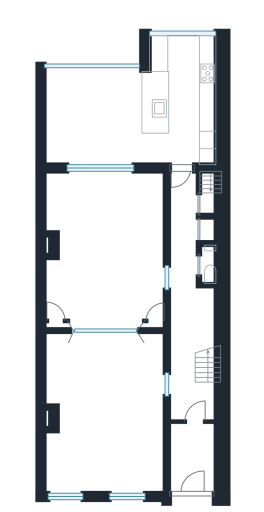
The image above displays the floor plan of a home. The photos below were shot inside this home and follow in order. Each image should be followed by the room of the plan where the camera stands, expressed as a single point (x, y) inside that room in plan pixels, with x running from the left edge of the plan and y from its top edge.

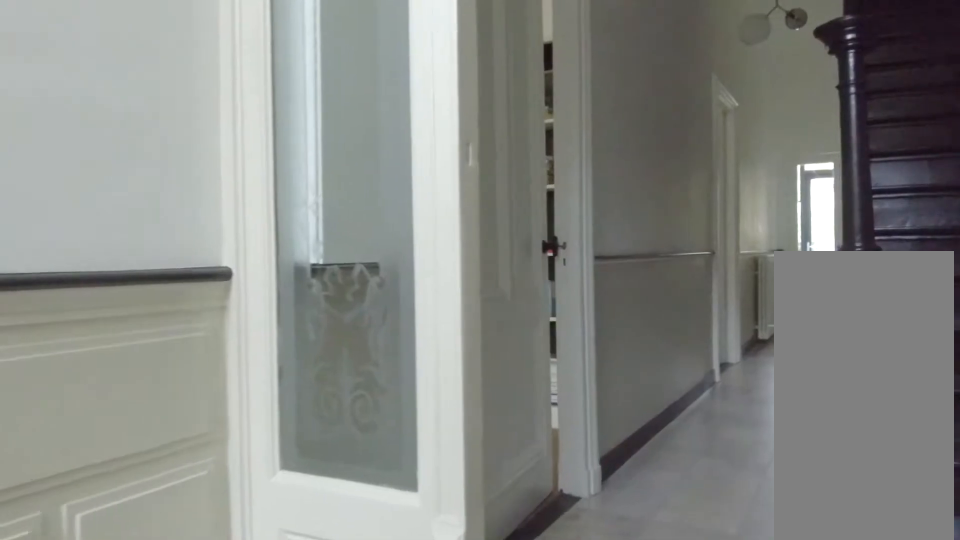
(190, 350)
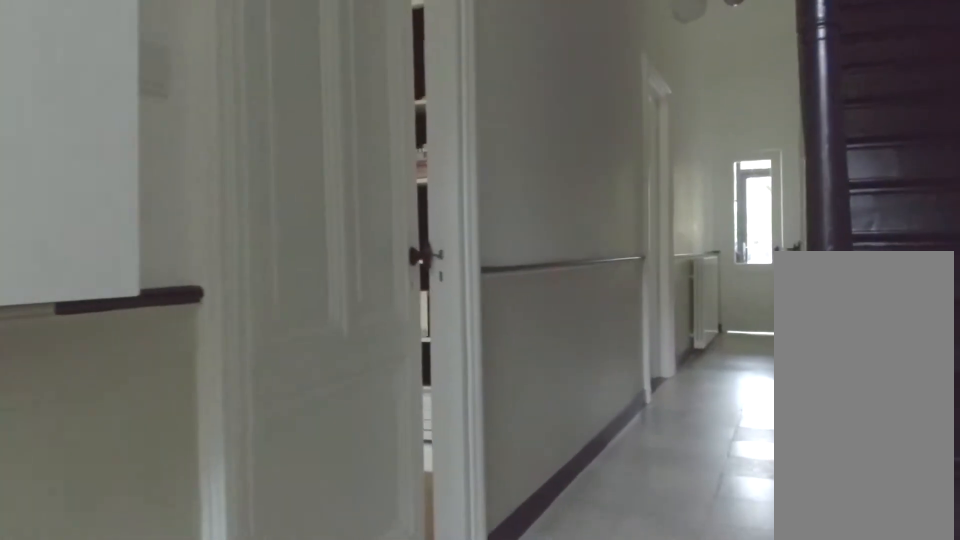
(190, 350)
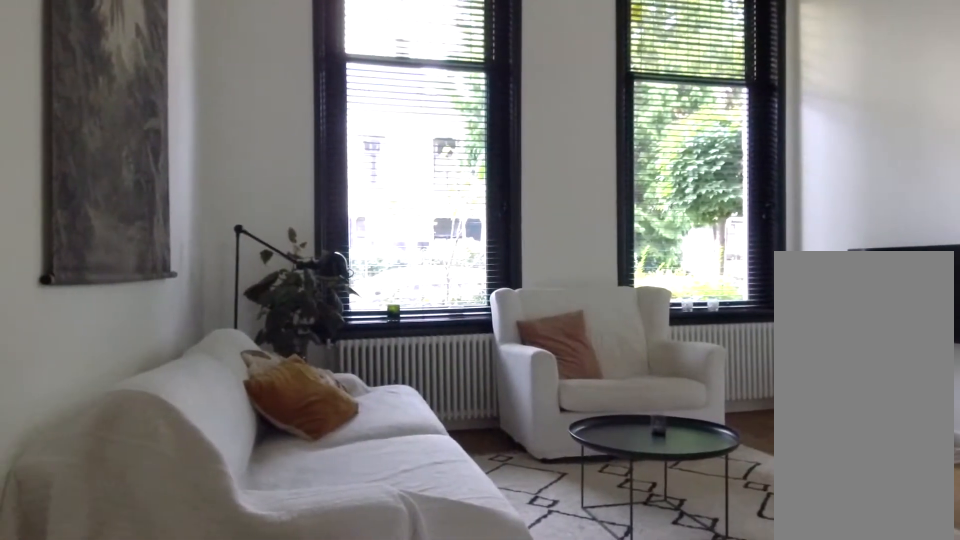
(105, 413)
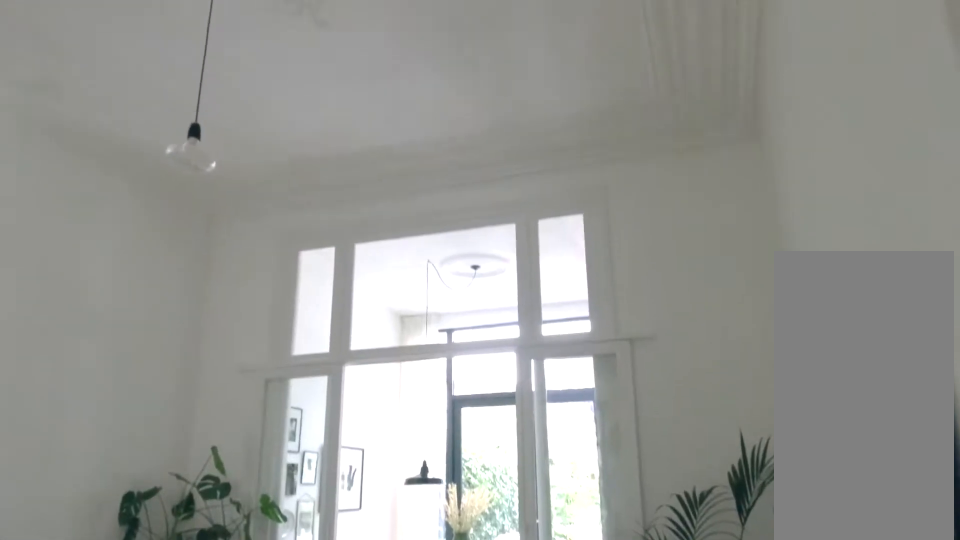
(105, 248)
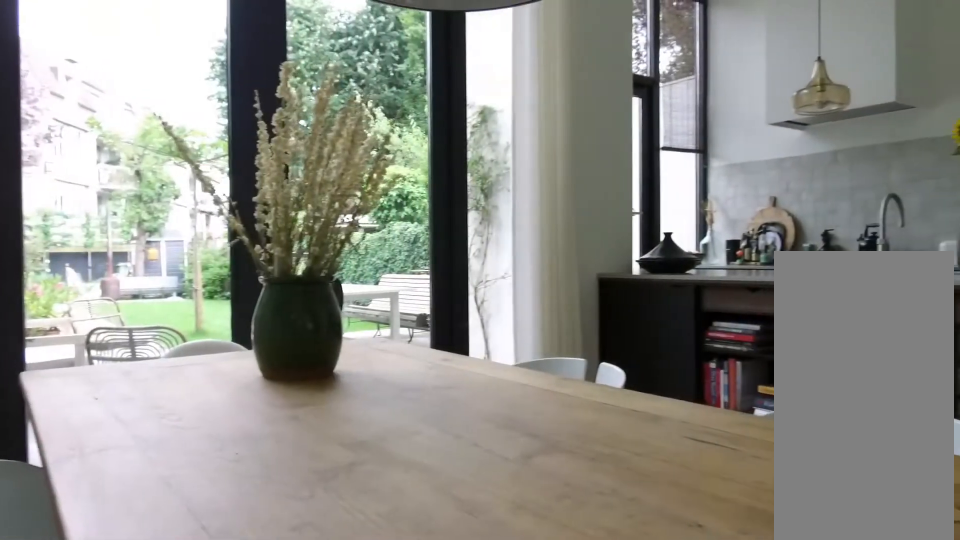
(122, 113)
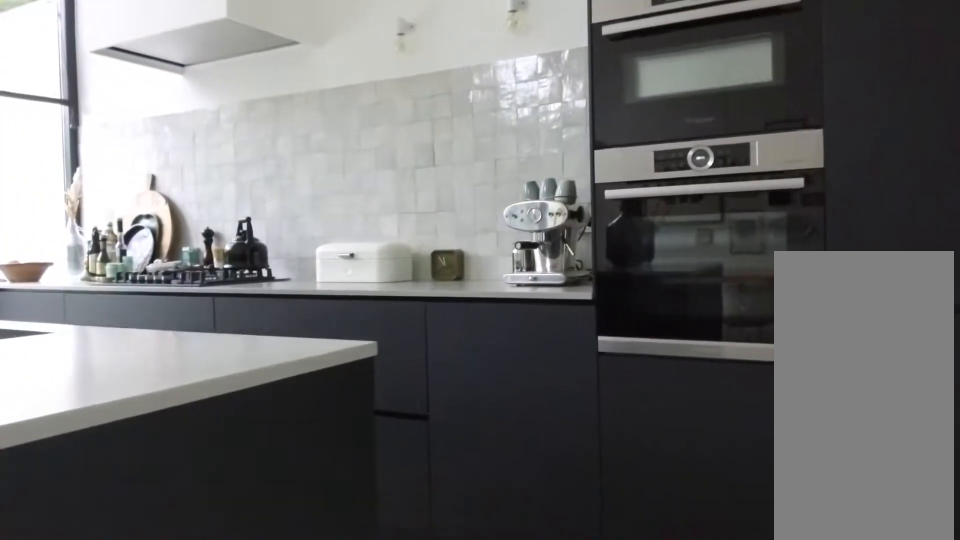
(122, 113)
